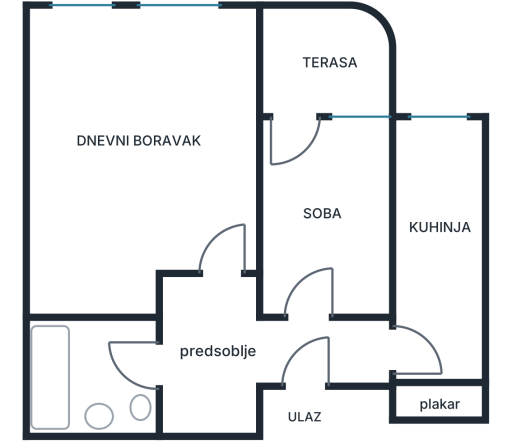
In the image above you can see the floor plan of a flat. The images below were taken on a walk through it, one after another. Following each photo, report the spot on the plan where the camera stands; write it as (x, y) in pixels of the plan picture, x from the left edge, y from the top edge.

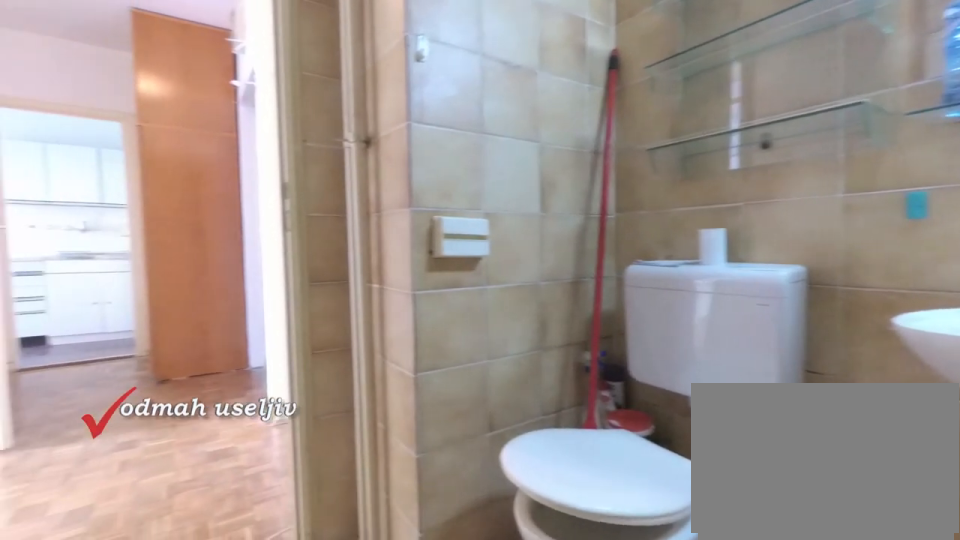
(66, 342)
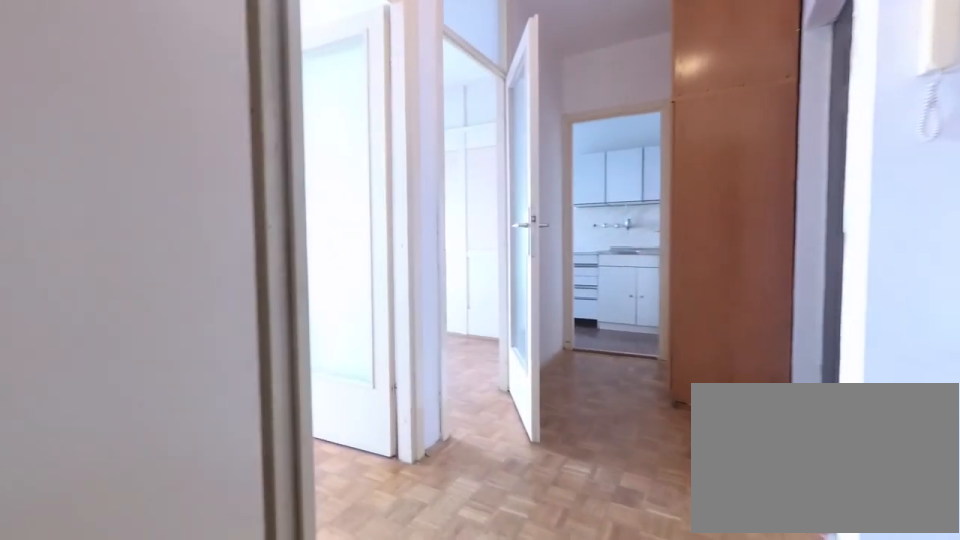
(118, 362)
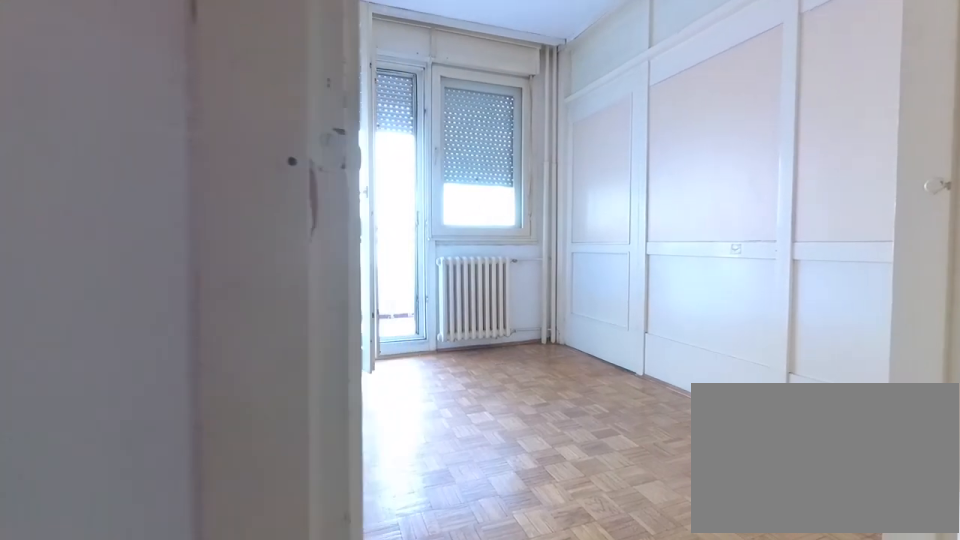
(298, 334)
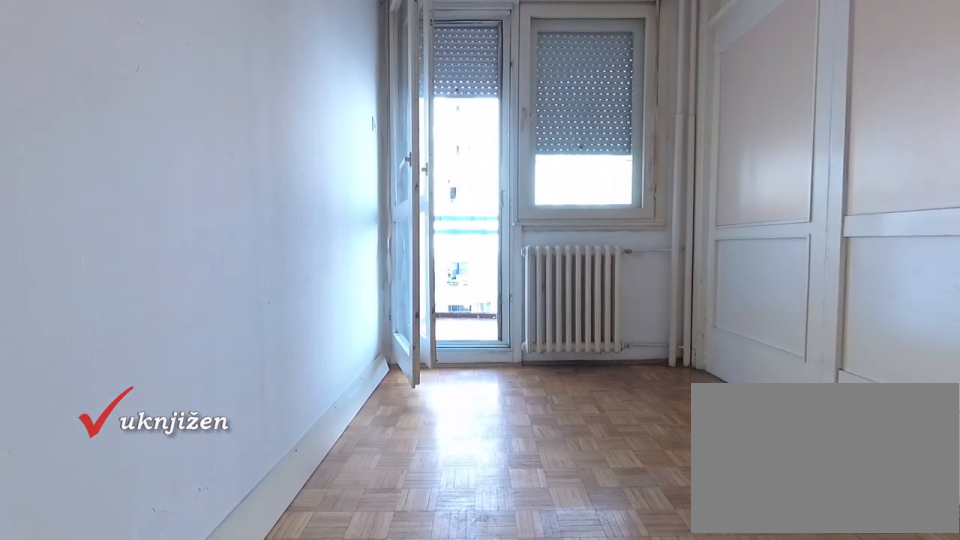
(304, 301)
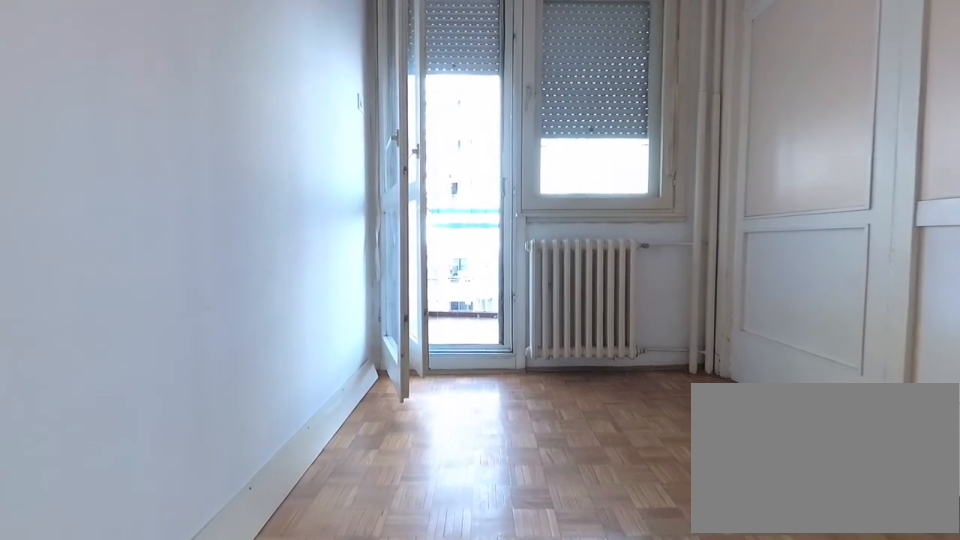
(304, 285)
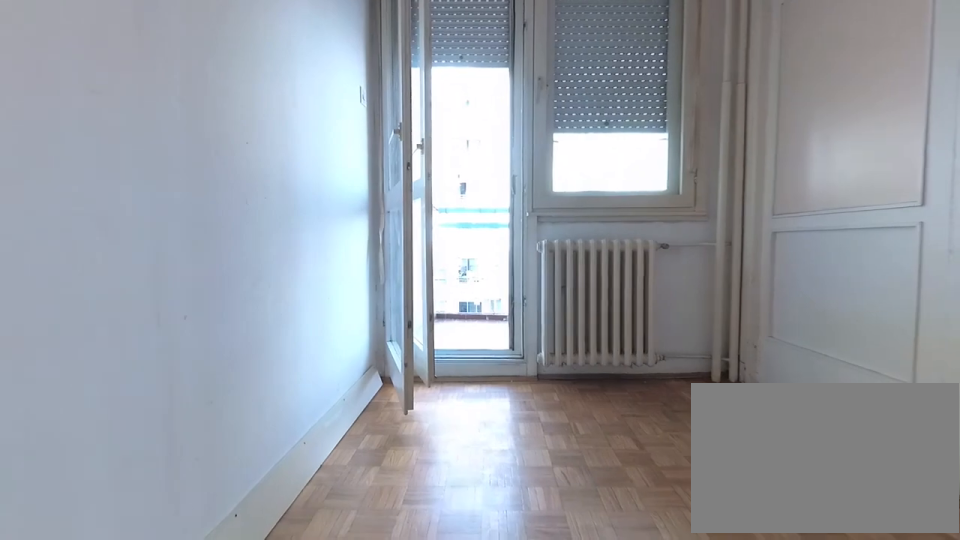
(304, 277)
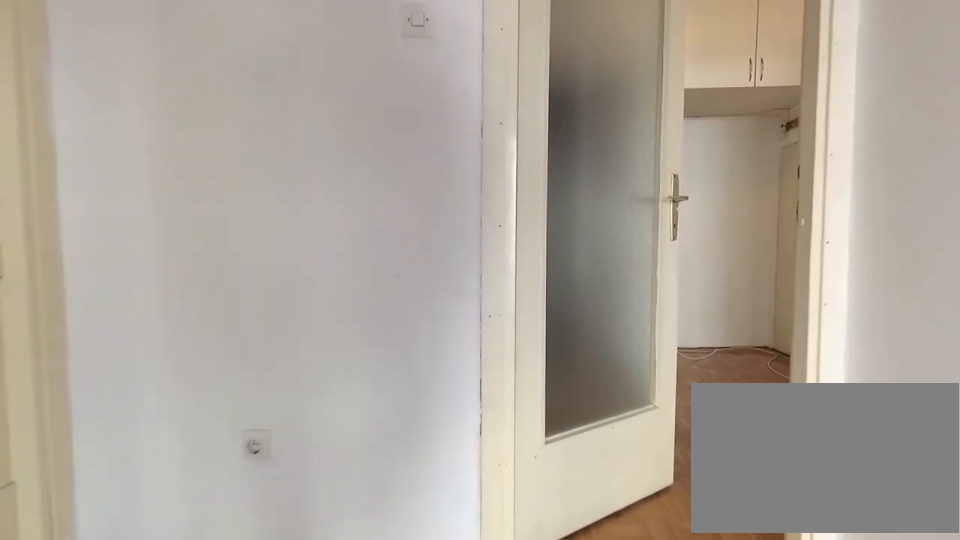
(307, 216)
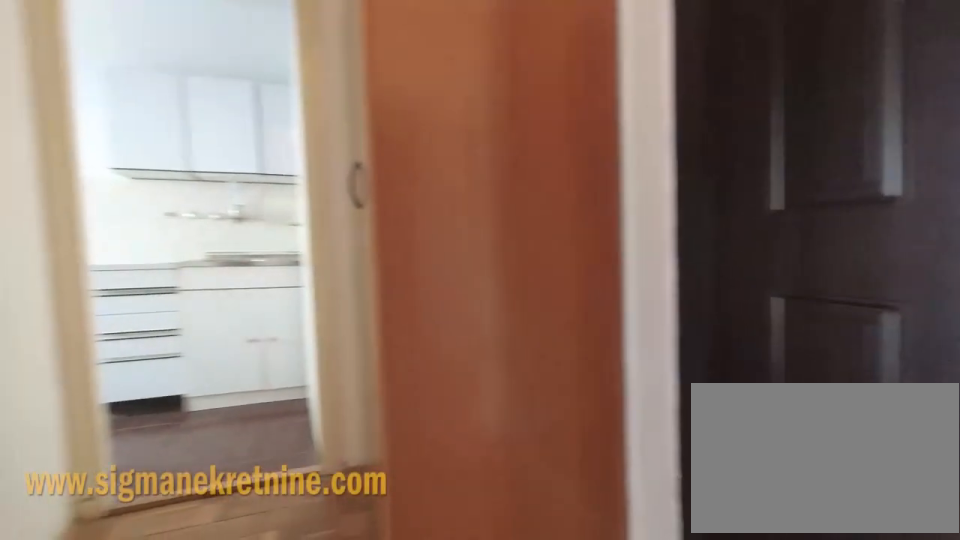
(280, 330)
